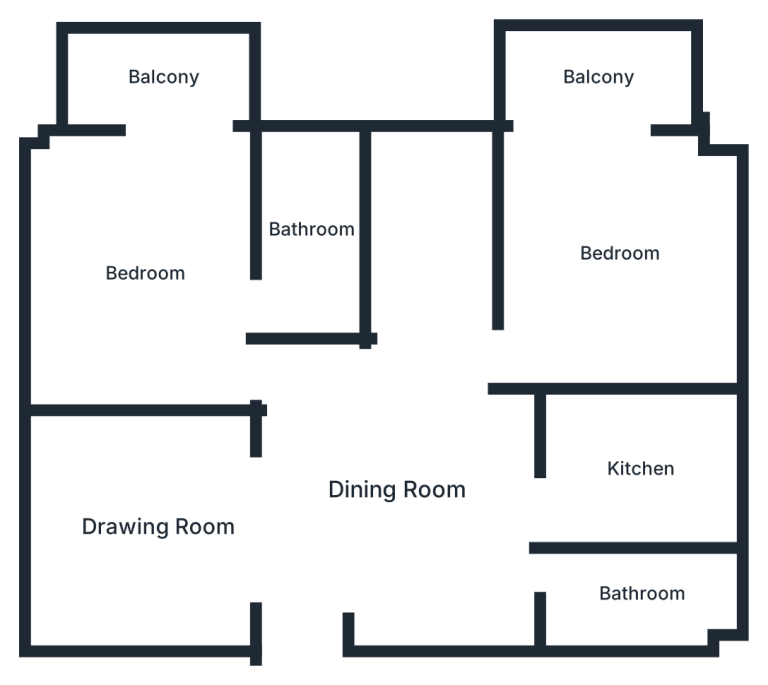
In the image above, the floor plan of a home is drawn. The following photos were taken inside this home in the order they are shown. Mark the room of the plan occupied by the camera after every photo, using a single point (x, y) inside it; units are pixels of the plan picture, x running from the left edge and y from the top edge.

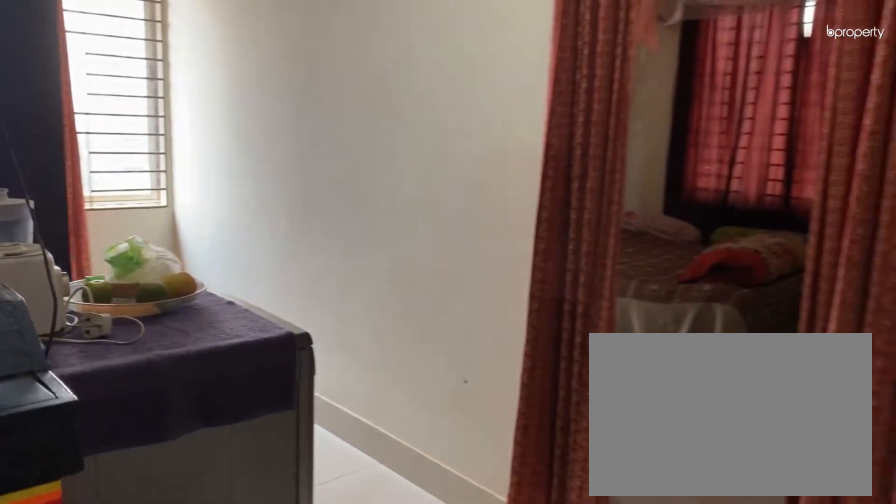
(398, 487)
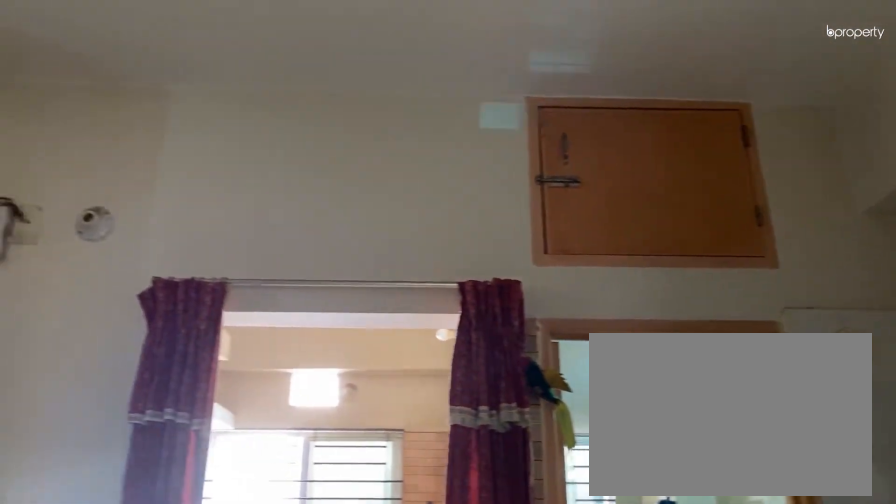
(394, 492)
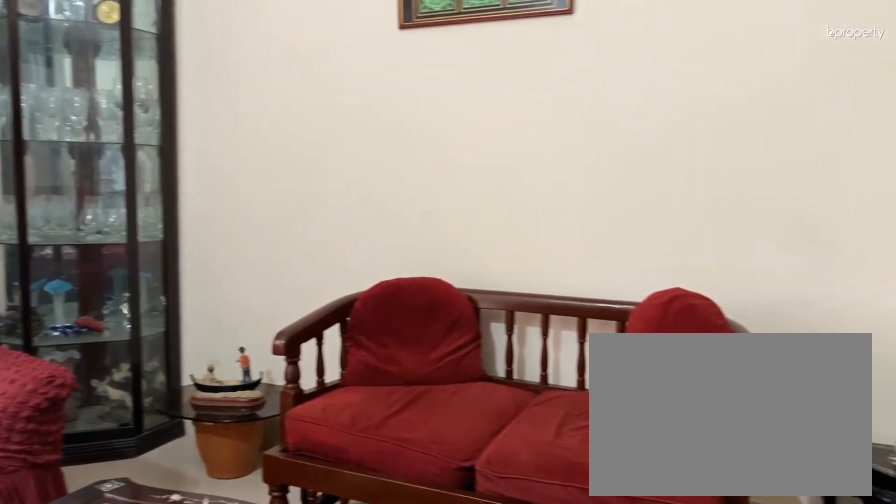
(155, 524)
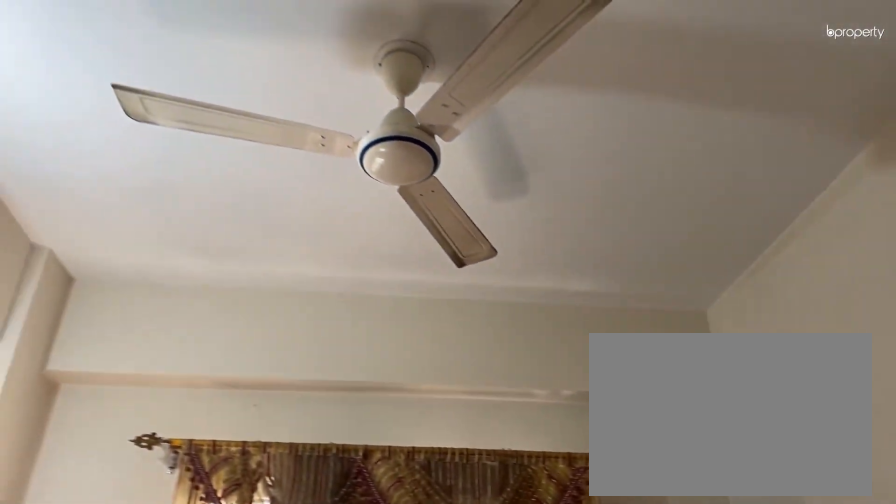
(154, 523)
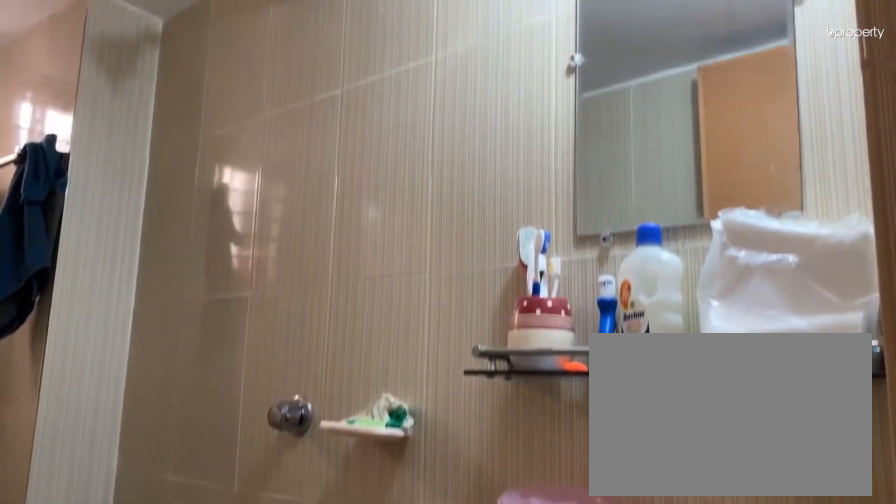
(641, 594)
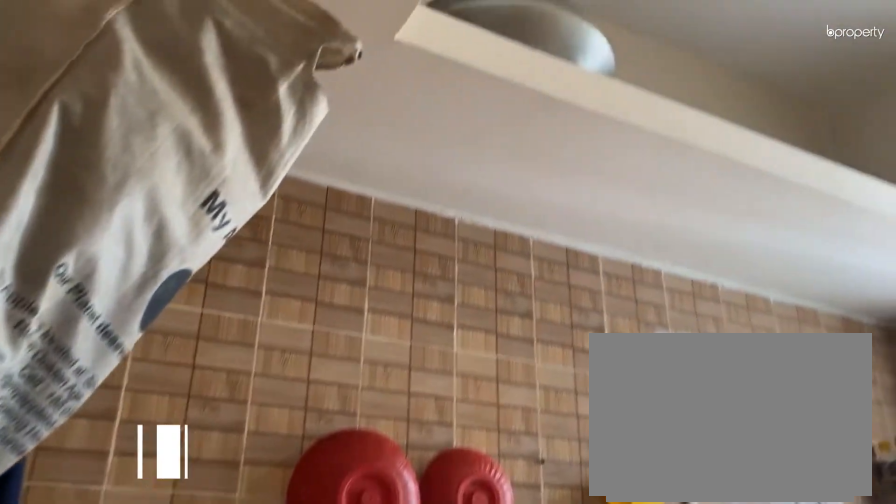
(641, 469)
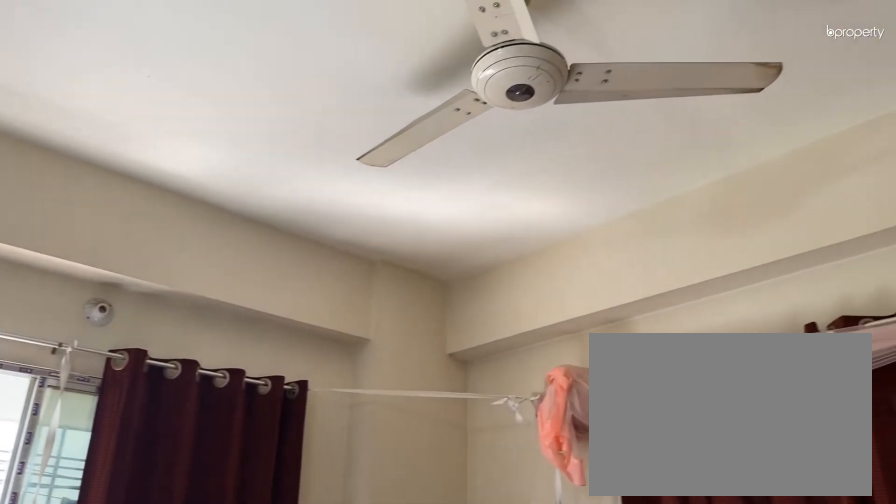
(618, 254)
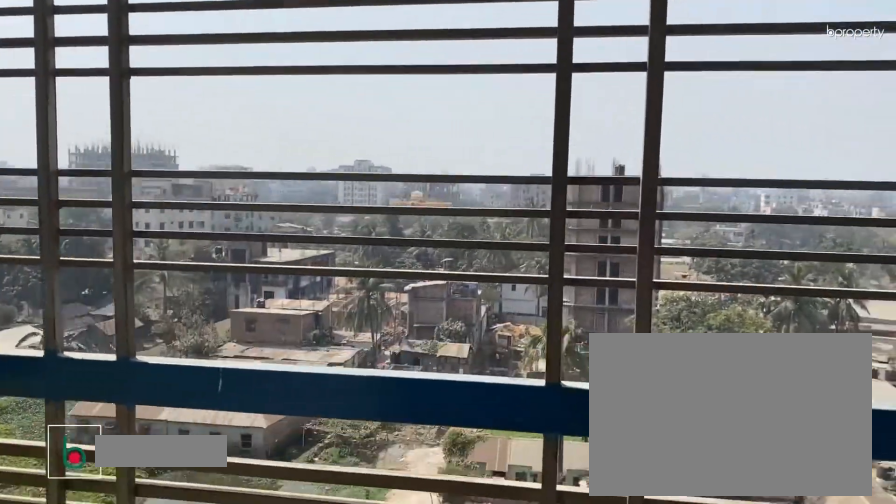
(601, 79)
